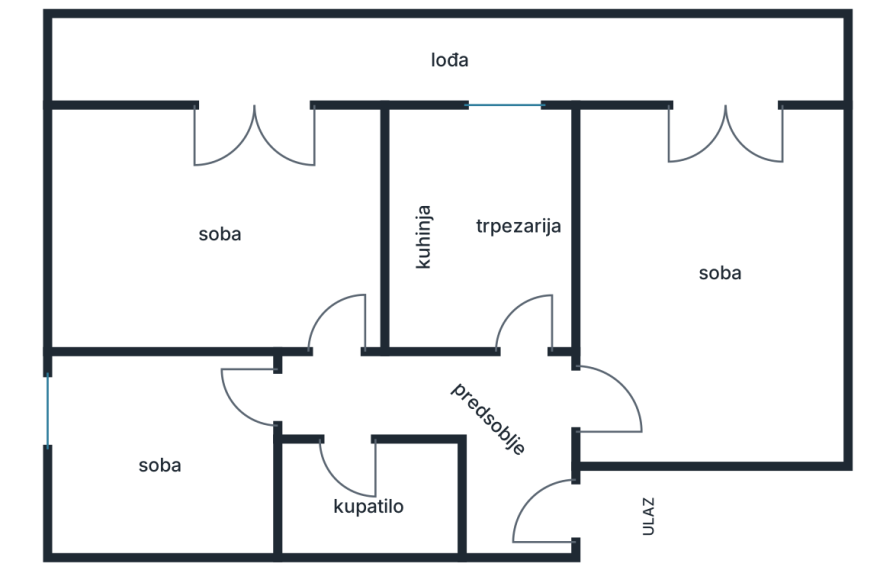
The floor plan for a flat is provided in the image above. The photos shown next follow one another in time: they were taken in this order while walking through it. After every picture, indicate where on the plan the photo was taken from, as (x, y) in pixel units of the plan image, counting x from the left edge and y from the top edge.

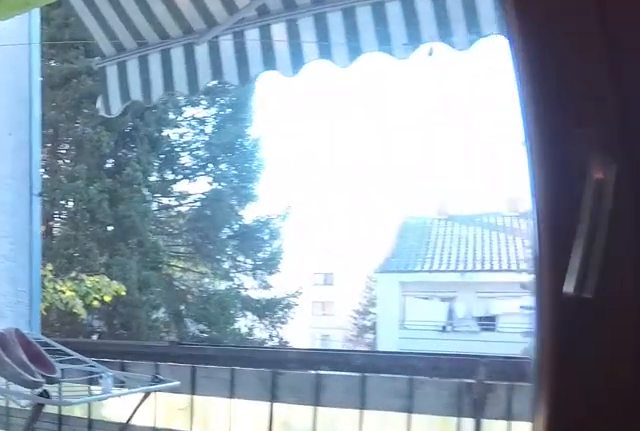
(134, 184)
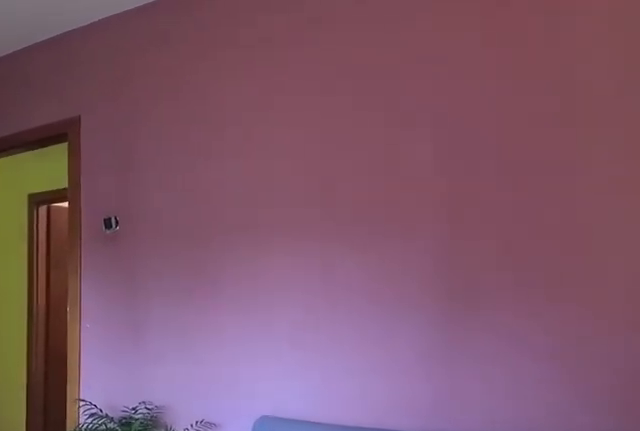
(162, 179)
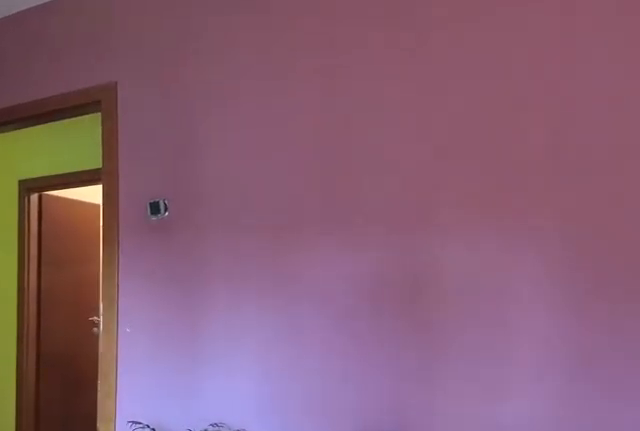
(200, 204)
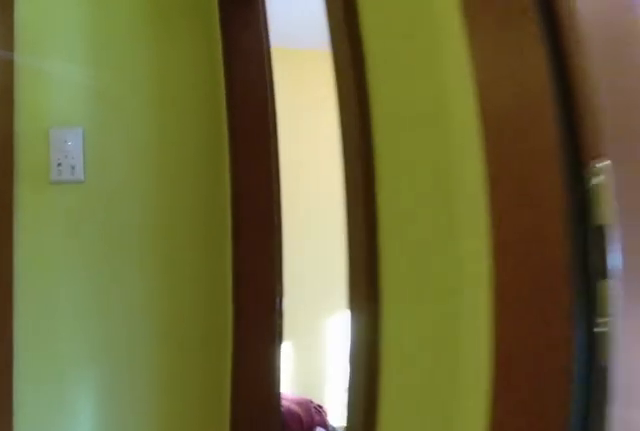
(334, 296)
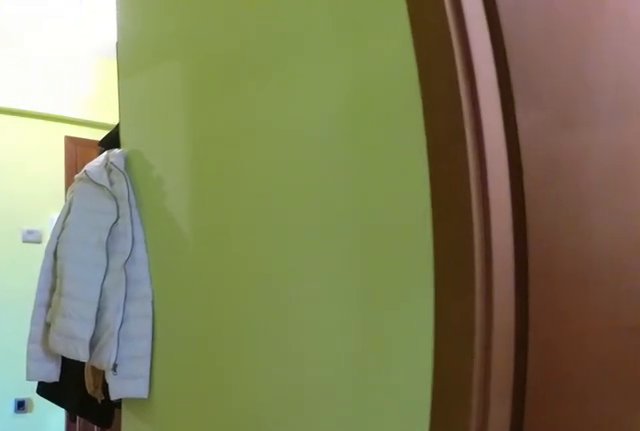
(345, 397)
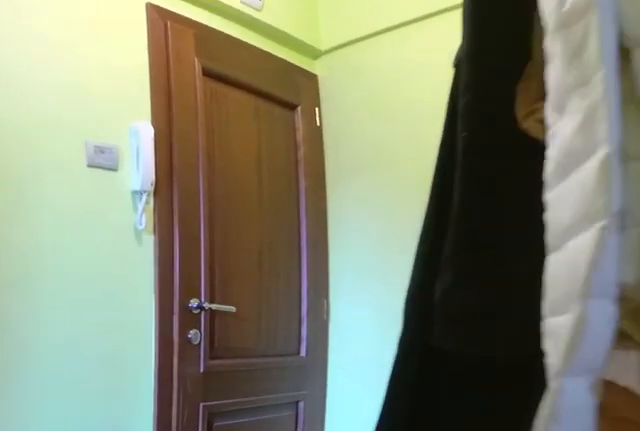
(439, 393)
